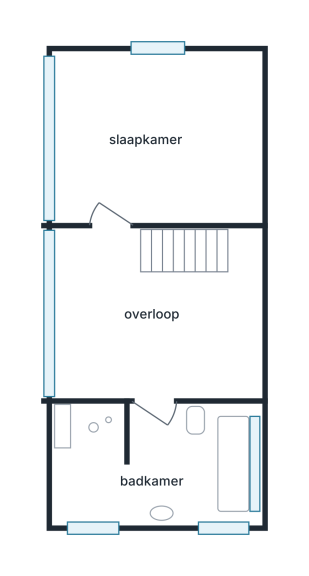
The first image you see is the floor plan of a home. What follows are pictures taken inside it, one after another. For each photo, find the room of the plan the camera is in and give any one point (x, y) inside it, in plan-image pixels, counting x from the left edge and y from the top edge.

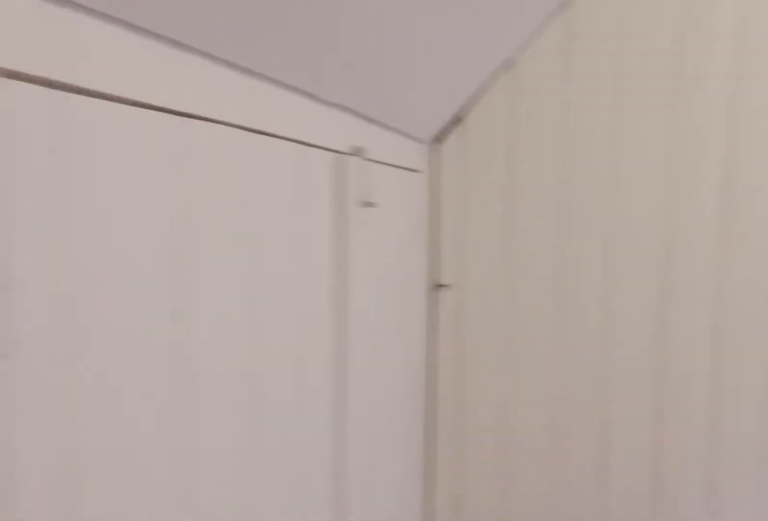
(149, 321)
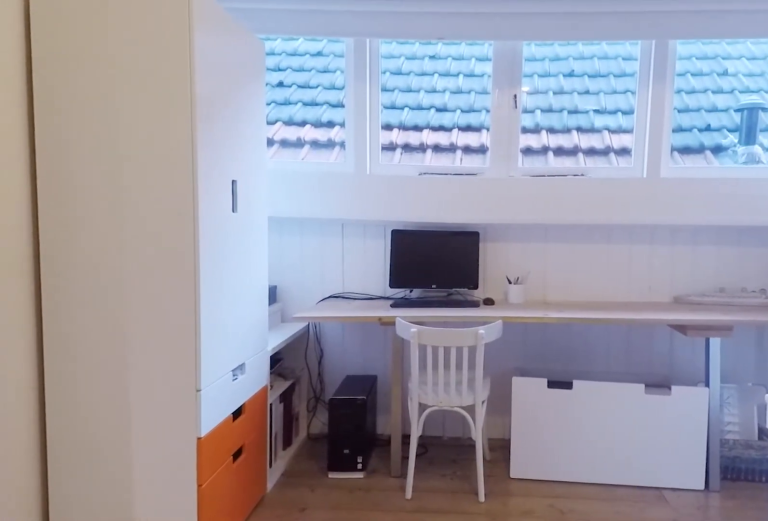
(149, 321)
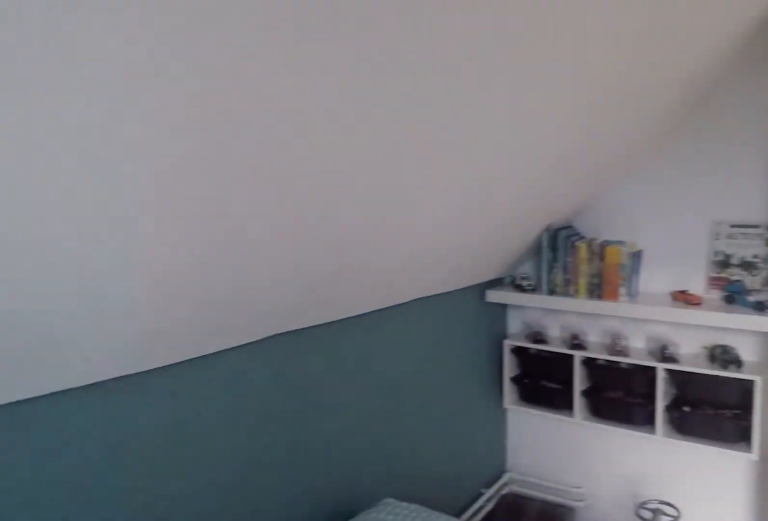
(59, 138)
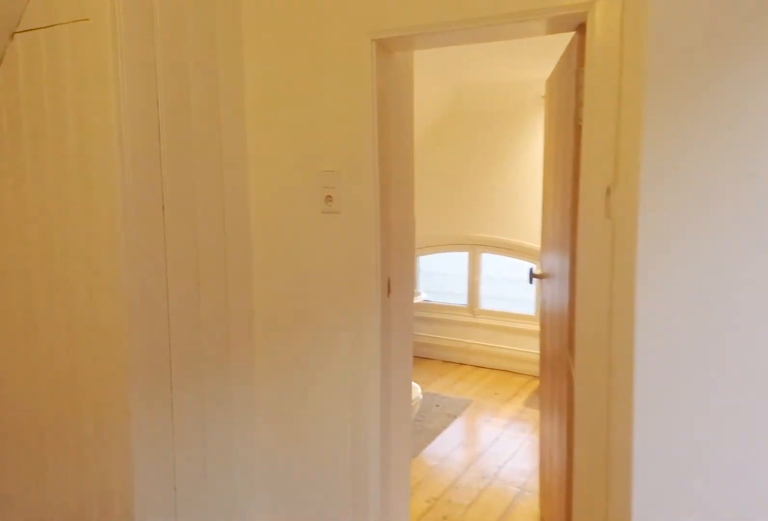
(149, 321)
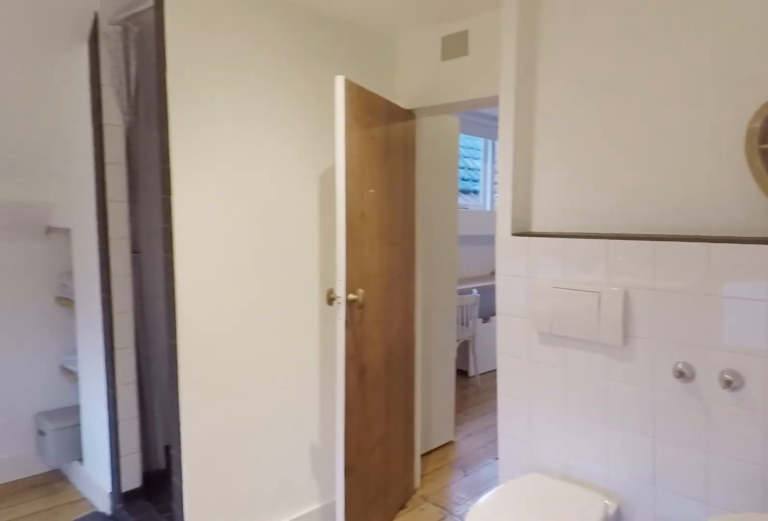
(60, 432)
